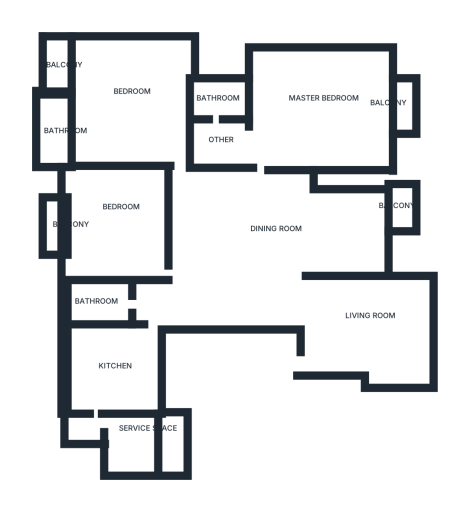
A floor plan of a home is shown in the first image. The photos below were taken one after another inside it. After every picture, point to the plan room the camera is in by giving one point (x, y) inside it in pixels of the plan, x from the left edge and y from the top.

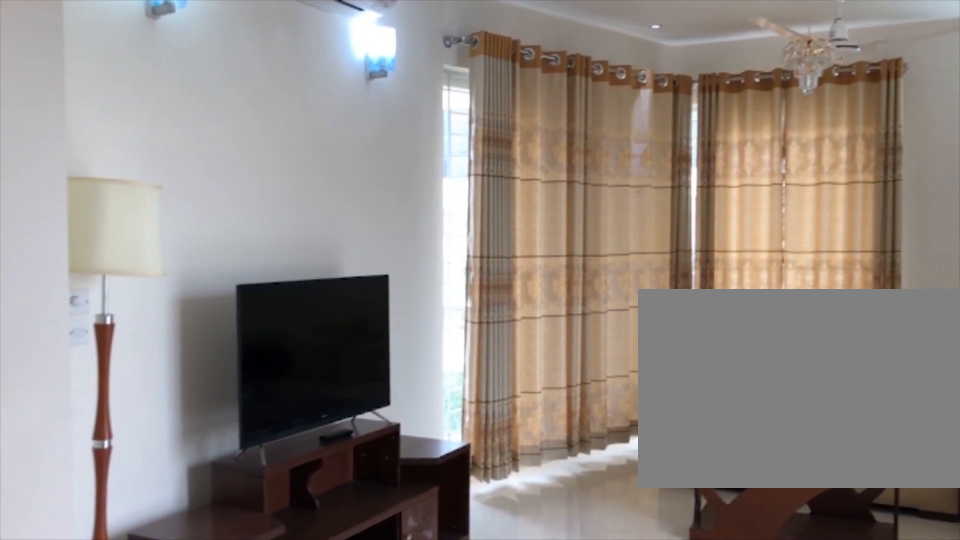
(376, 337)
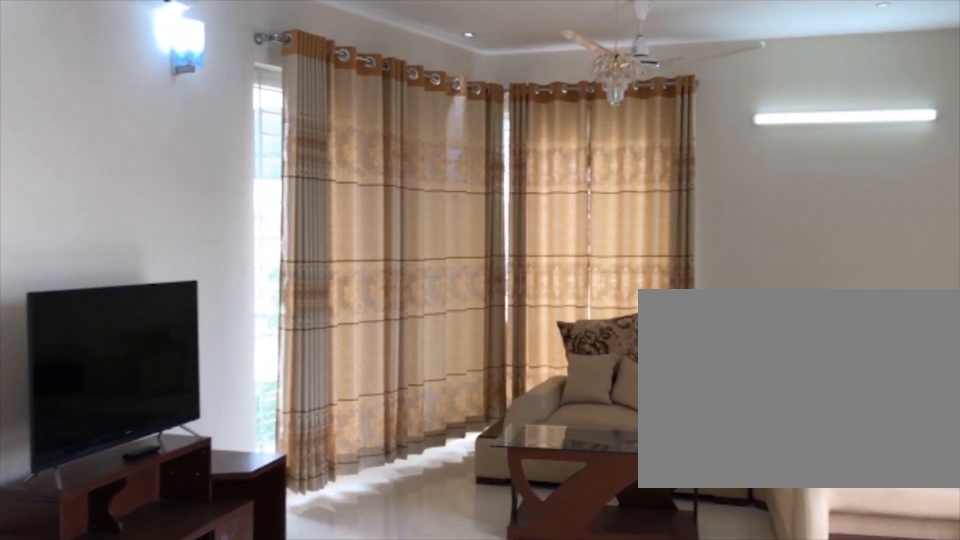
(376, 337)
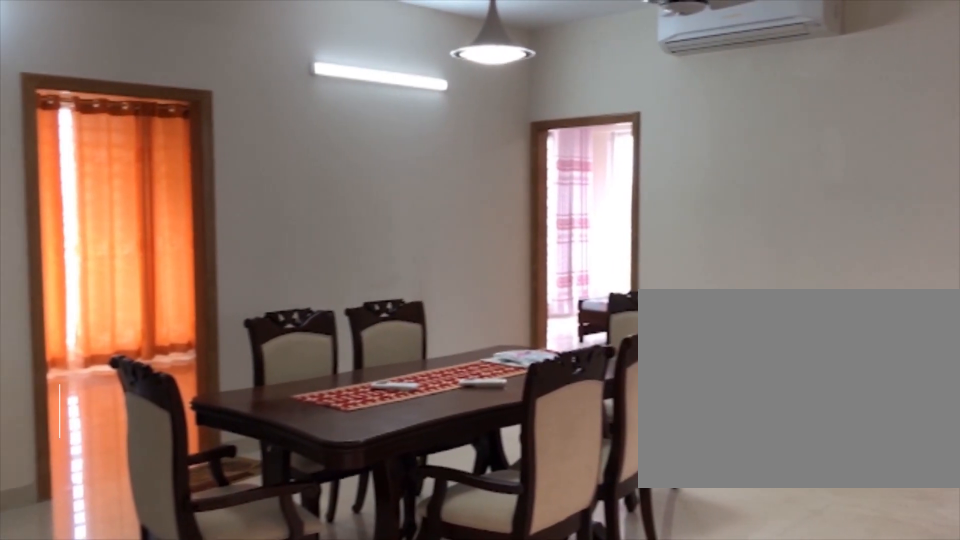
(258, 219)
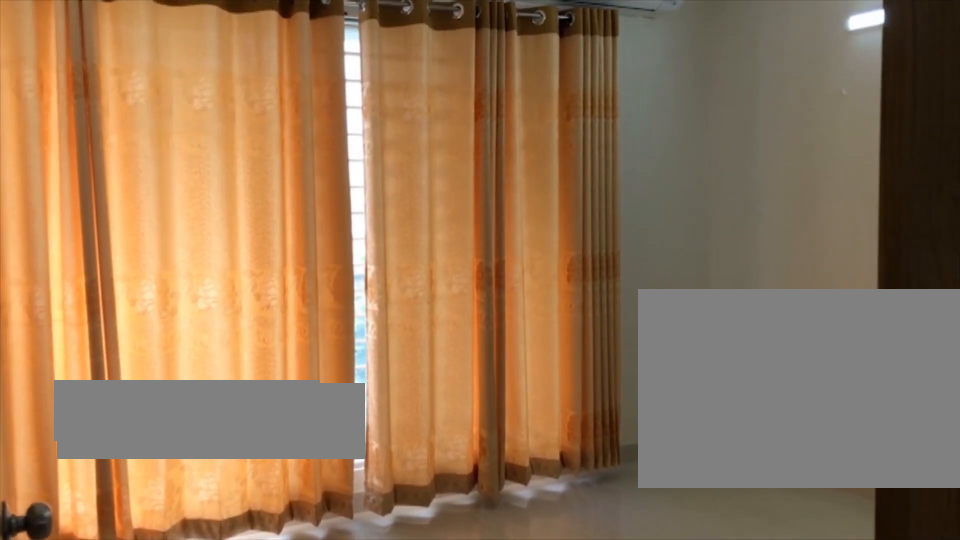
(160, 268)
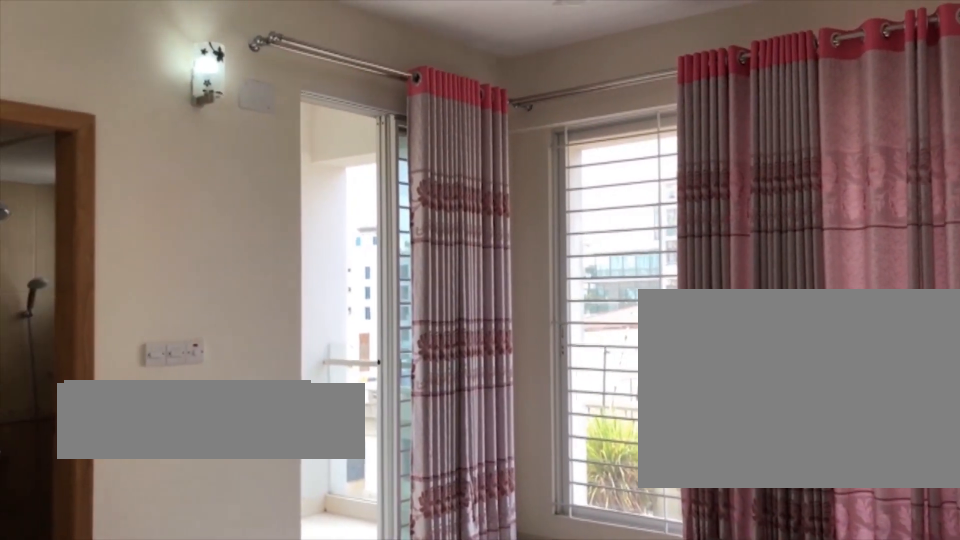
(139, 116)
